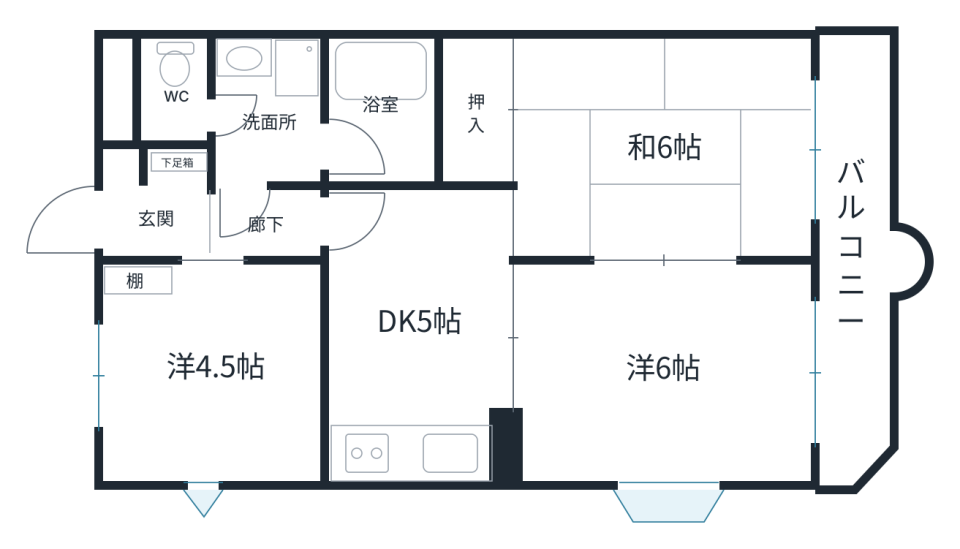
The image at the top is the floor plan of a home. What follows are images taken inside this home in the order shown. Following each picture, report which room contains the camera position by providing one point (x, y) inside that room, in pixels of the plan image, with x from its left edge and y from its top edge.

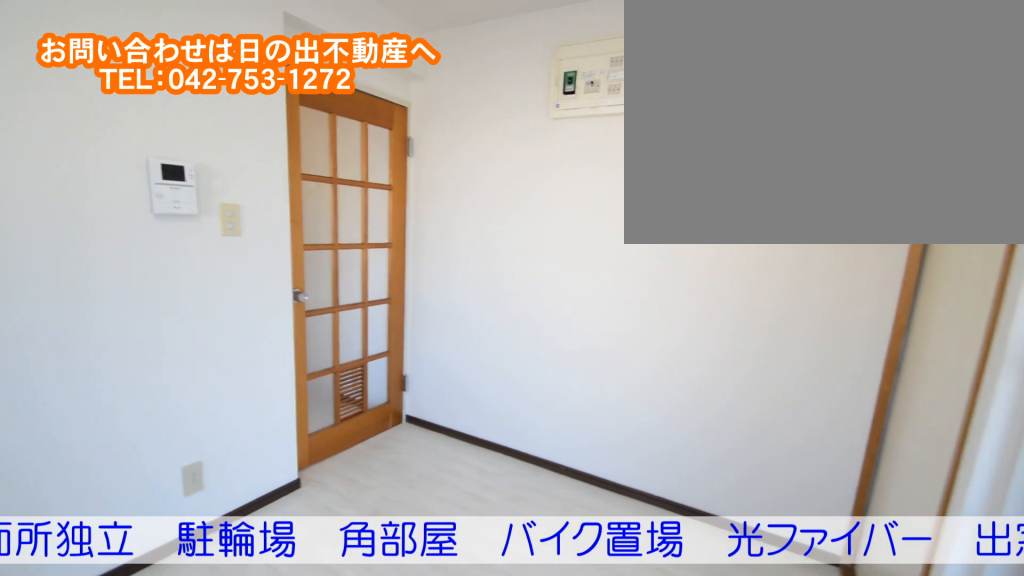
(430, 364)
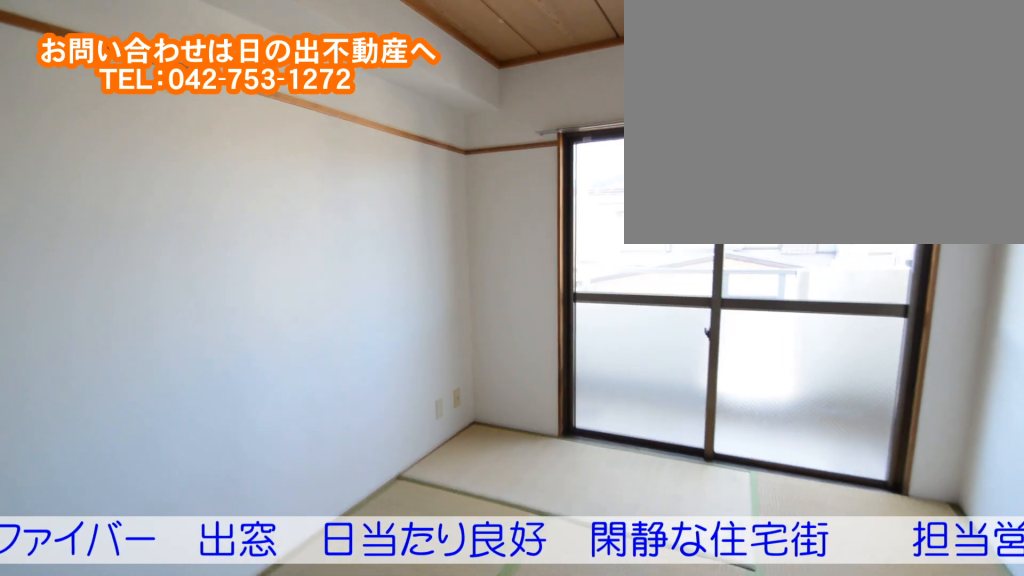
(658, 189)
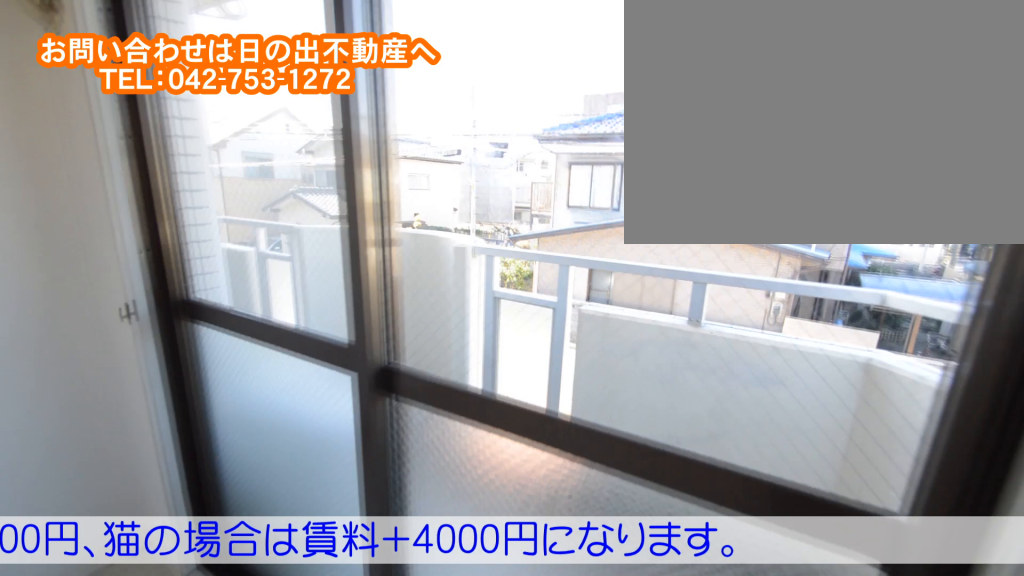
(672, 399)
